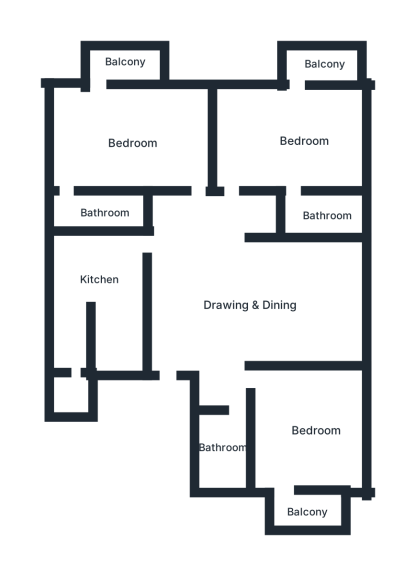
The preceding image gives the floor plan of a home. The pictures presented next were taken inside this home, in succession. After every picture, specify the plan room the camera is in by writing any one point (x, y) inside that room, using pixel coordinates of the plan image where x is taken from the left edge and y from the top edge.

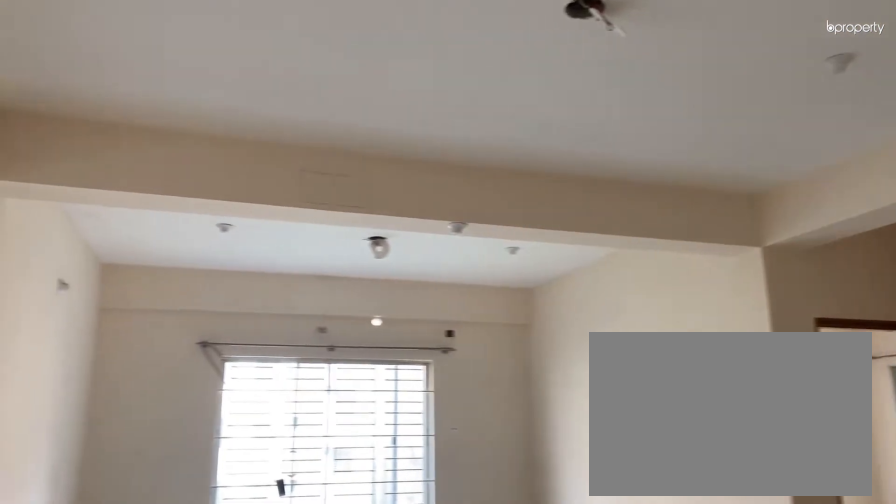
(249, 299)
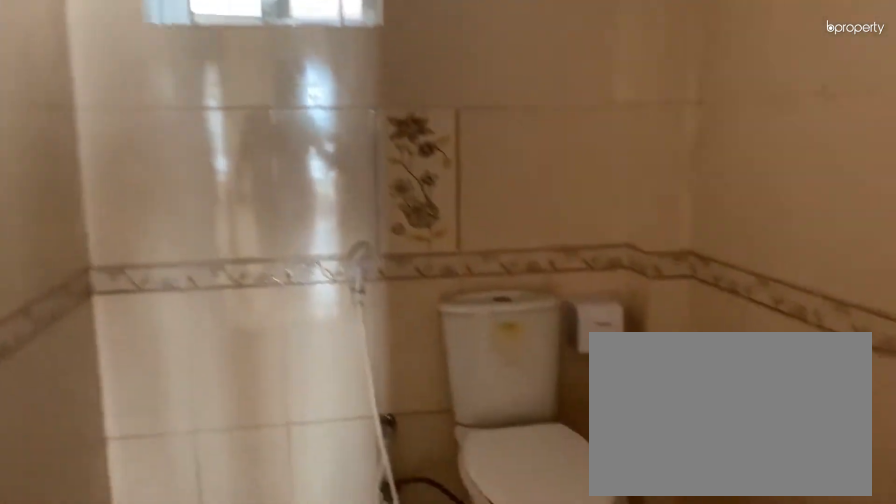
(229, 451)
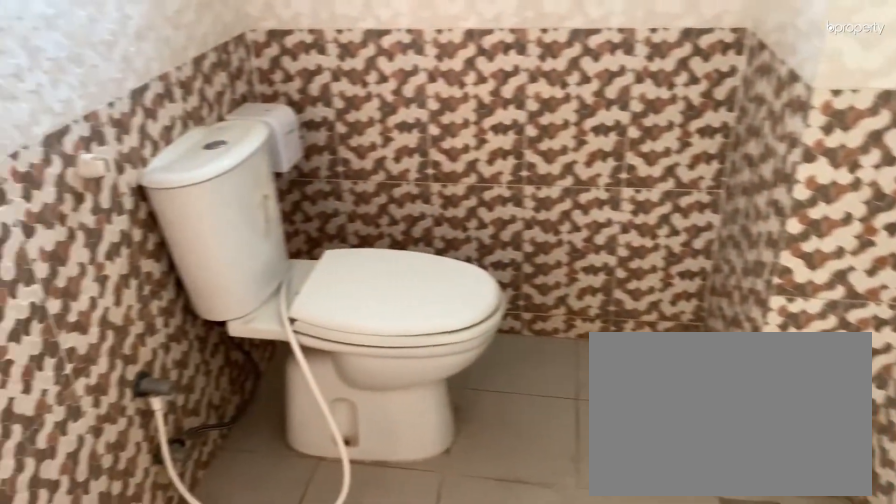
(325, 215)
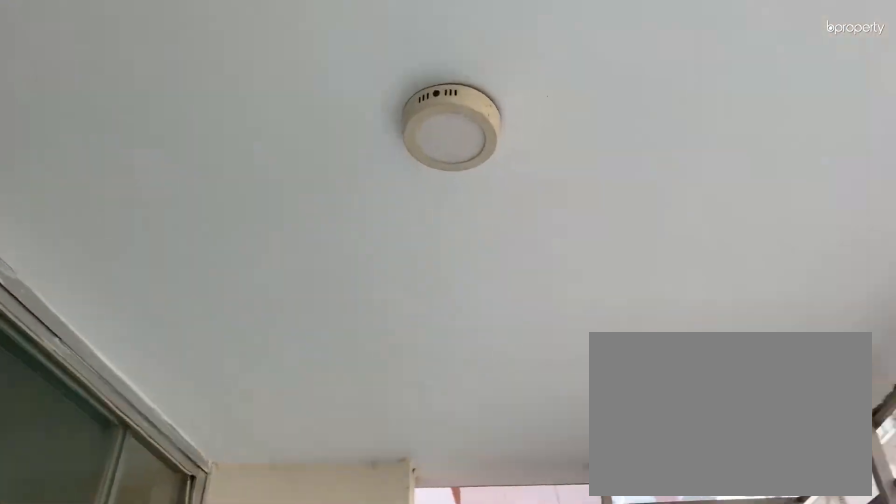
(319, 68)
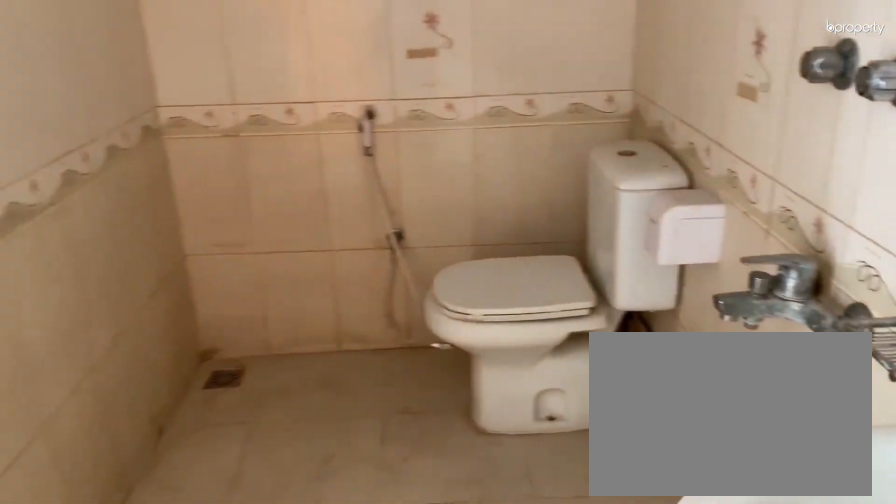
(114, 215)
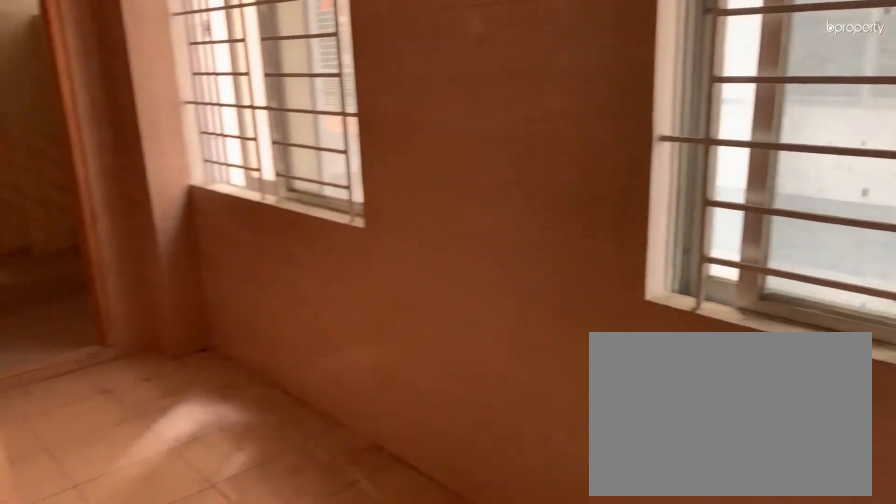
(90, 269)
